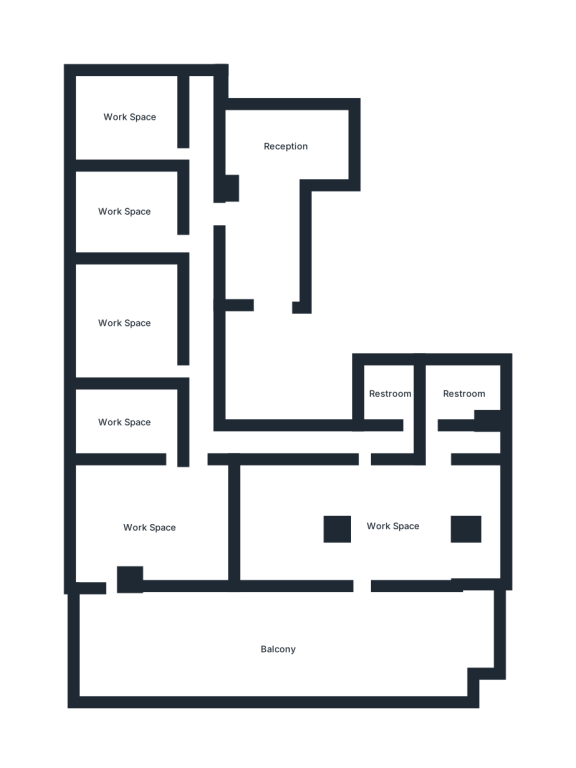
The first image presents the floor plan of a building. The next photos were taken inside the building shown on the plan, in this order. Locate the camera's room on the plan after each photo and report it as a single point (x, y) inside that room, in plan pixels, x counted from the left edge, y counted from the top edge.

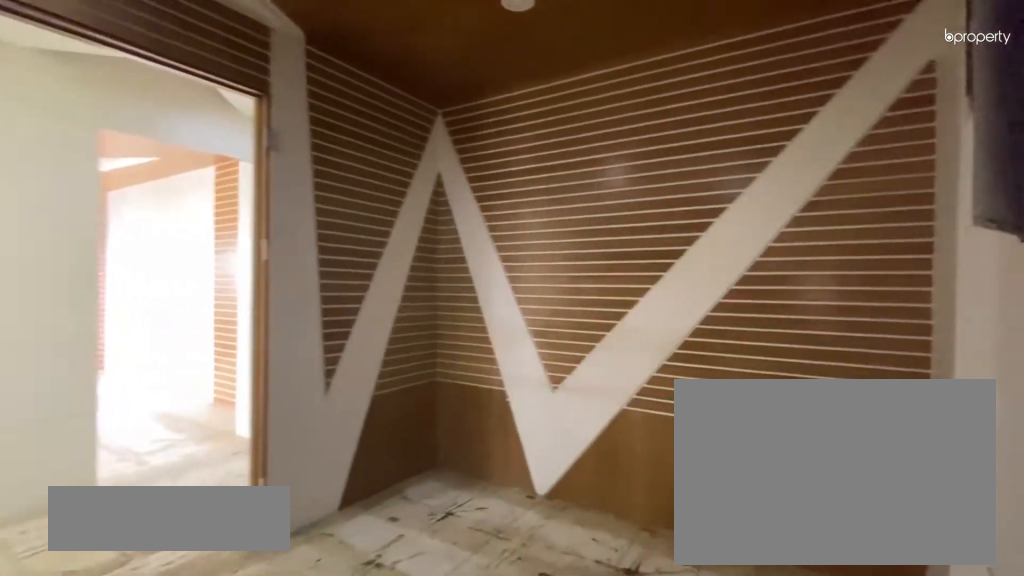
(269, 153)
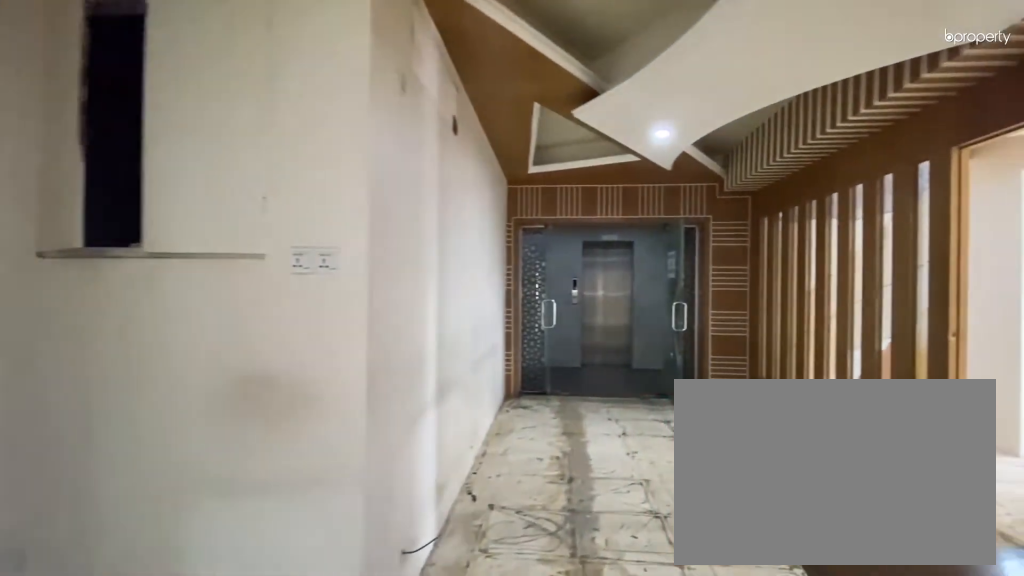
(269, 153)
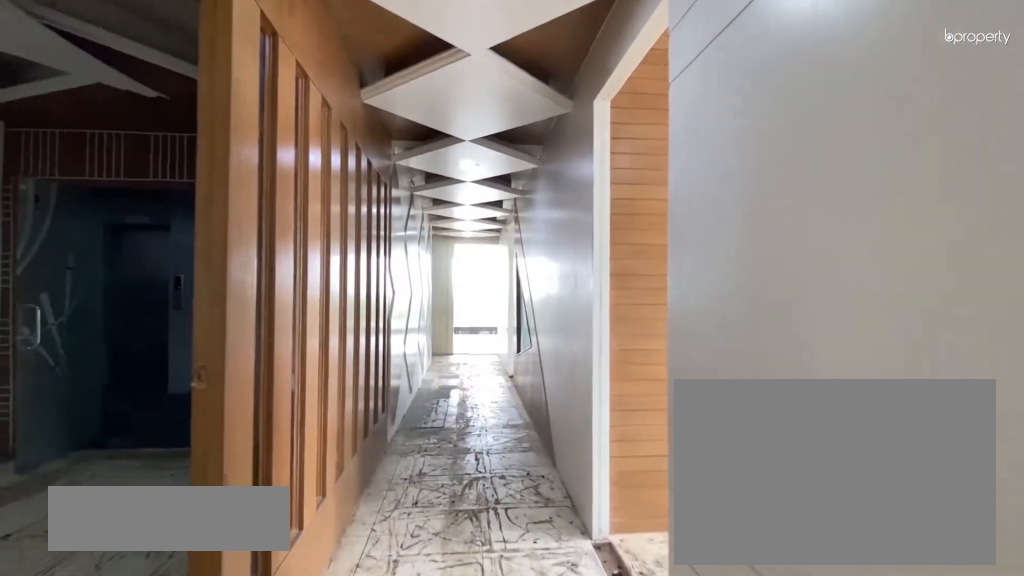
(201, 379)
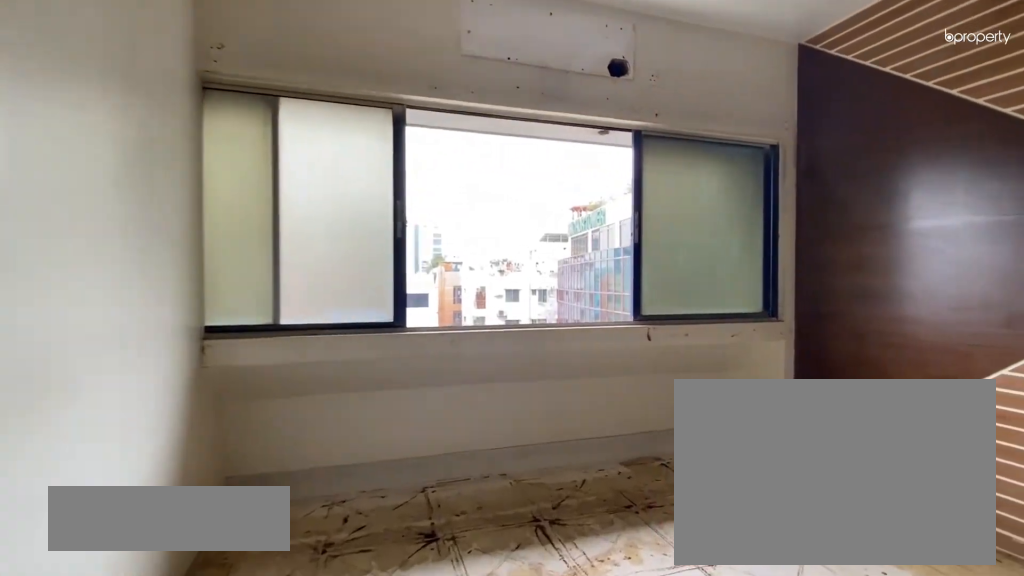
(128, 117)
